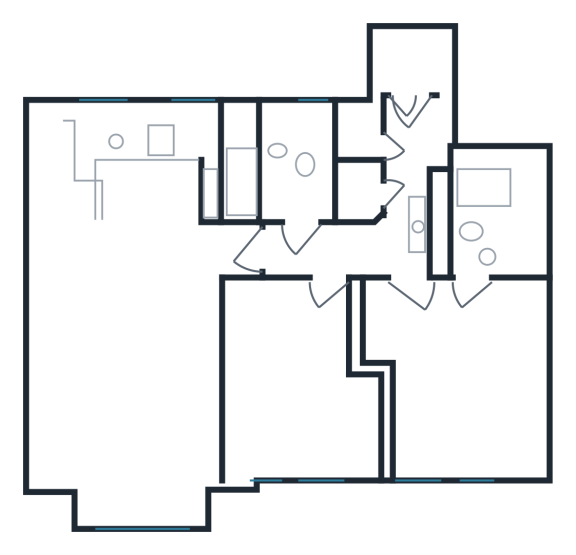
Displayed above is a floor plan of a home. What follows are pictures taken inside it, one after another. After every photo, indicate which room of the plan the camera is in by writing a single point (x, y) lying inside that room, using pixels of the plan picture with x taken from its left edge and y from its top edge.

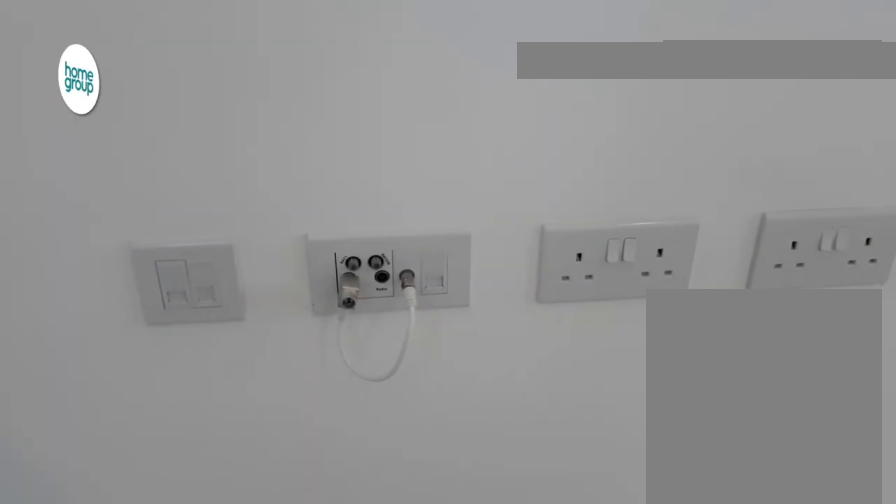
(169, 314)
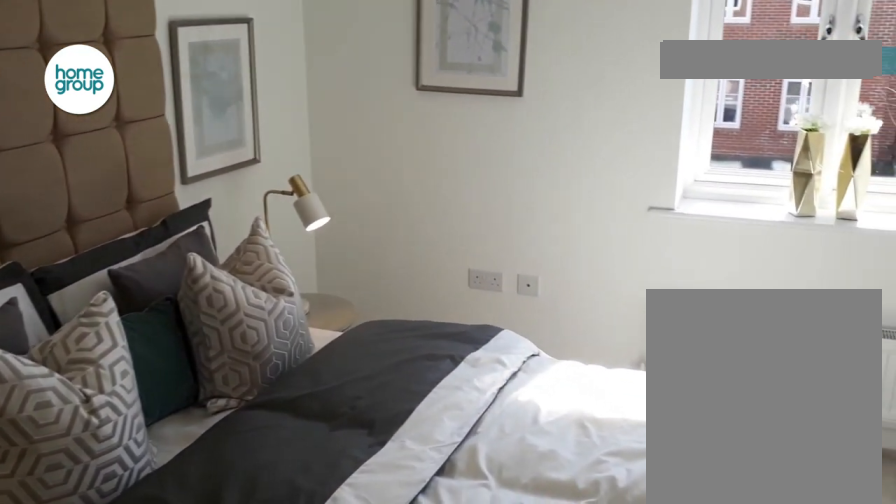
(453, 368)
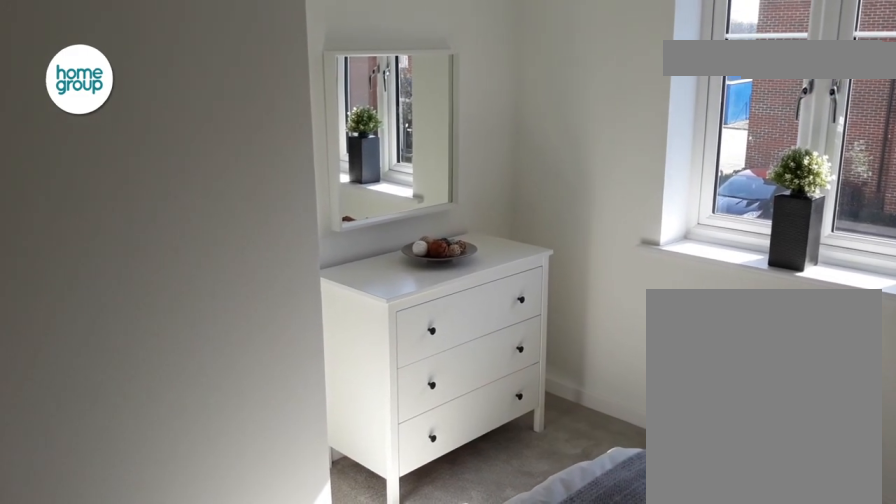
(299, 376)
